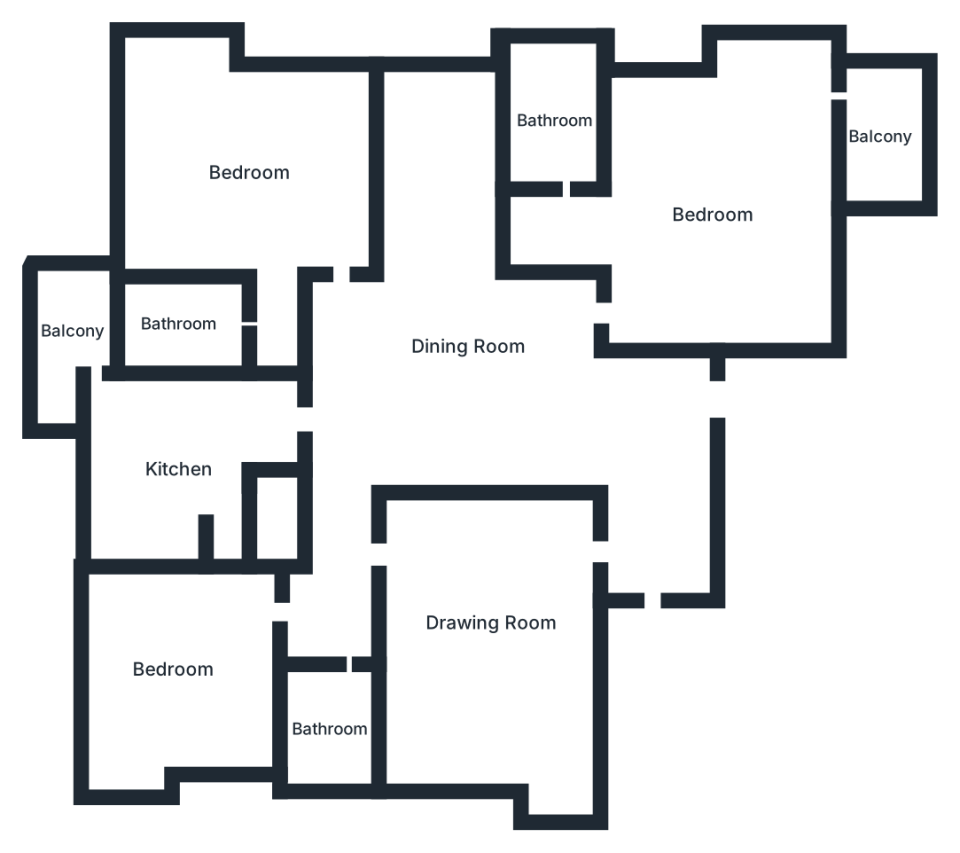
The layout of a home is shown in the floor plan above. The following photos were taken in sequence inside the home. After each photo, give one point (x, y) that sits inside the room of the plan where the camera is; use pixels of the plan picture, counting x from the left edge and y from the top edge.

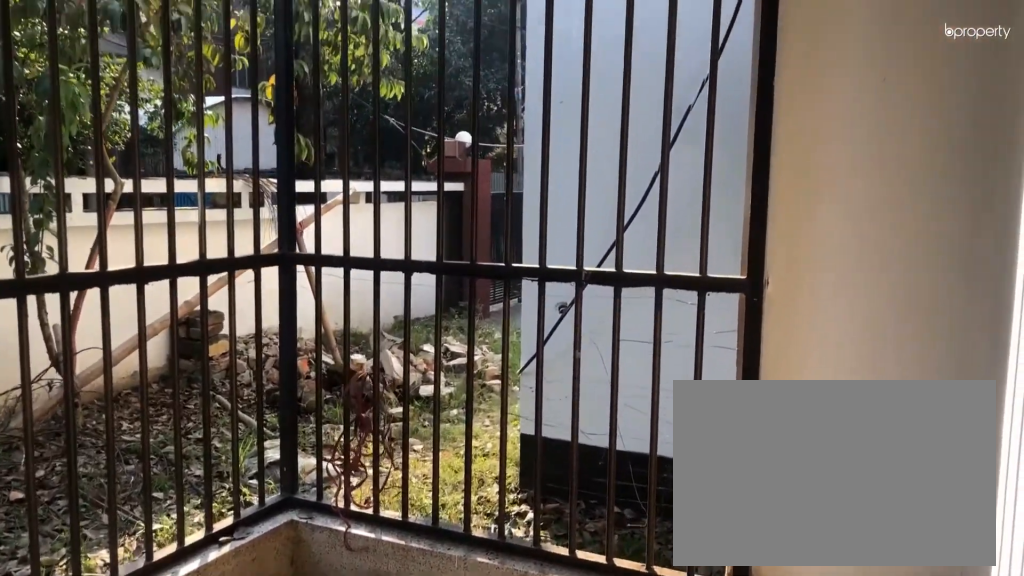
(885, 131)
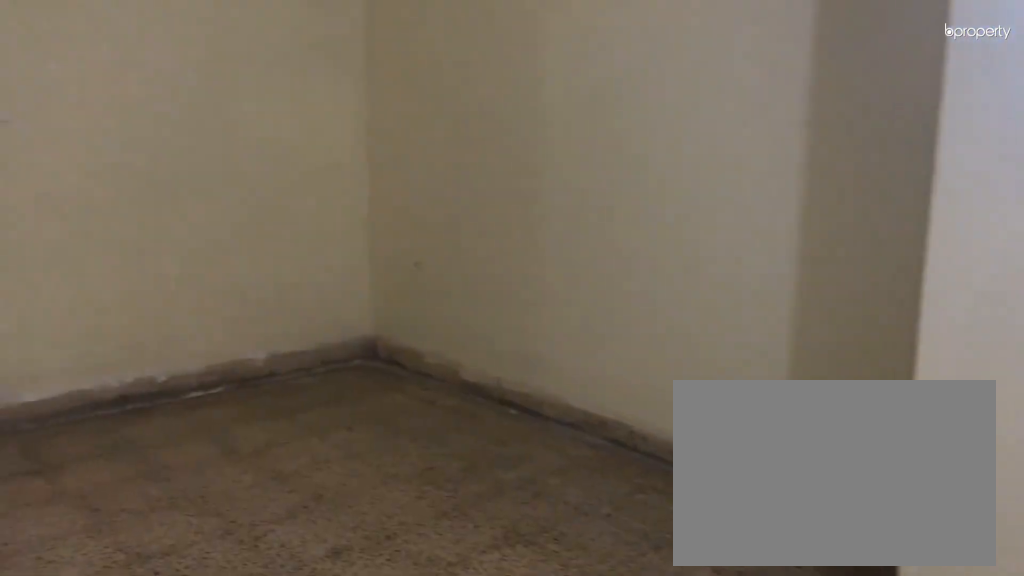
(248, 180)
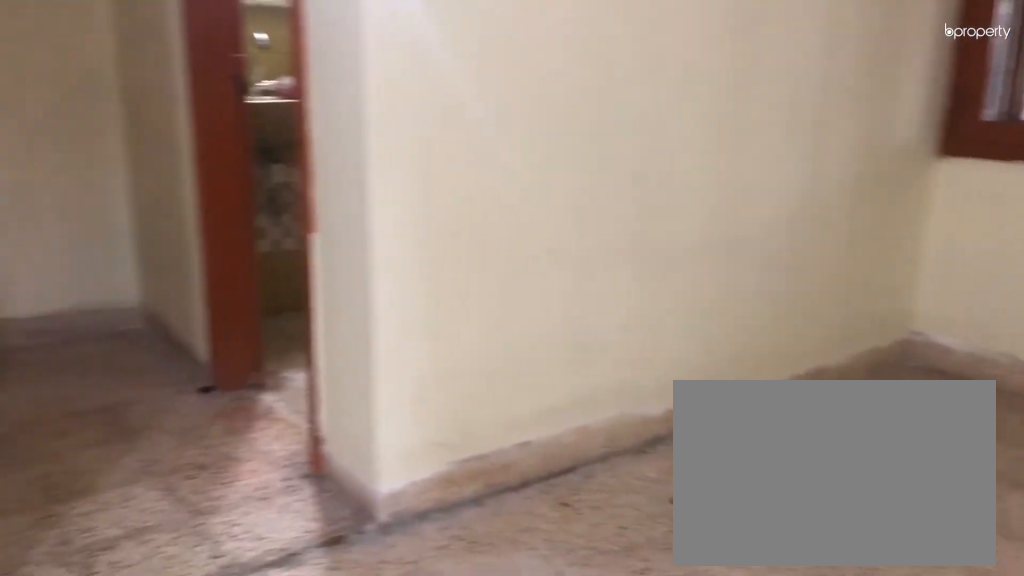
(248, 180)
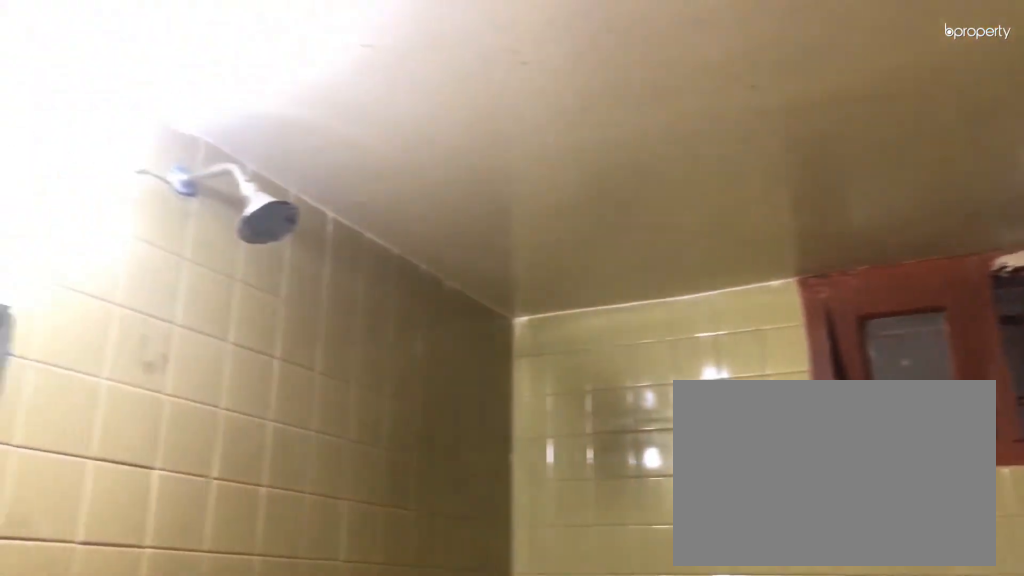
(179, 324)
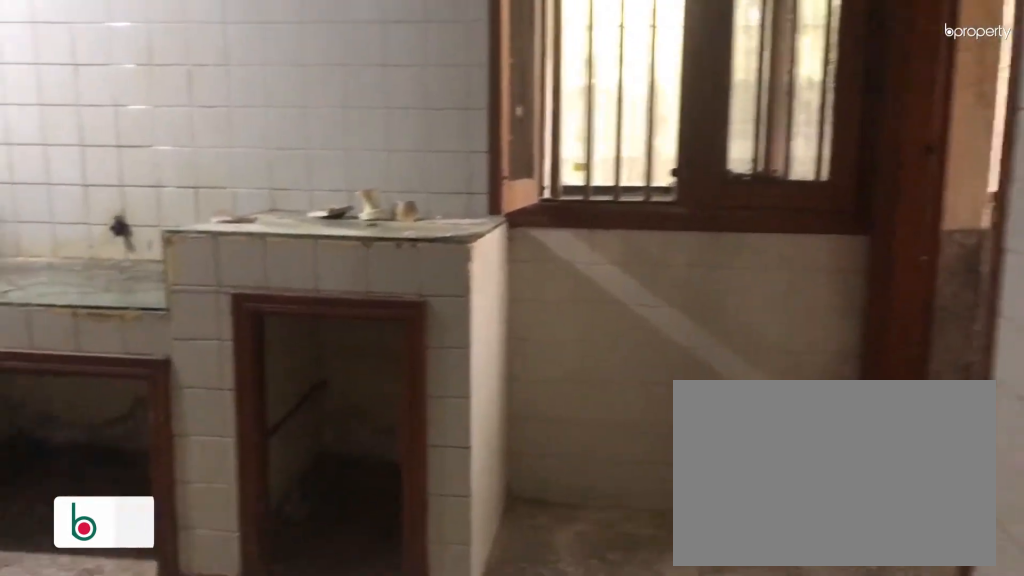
(173, 480)
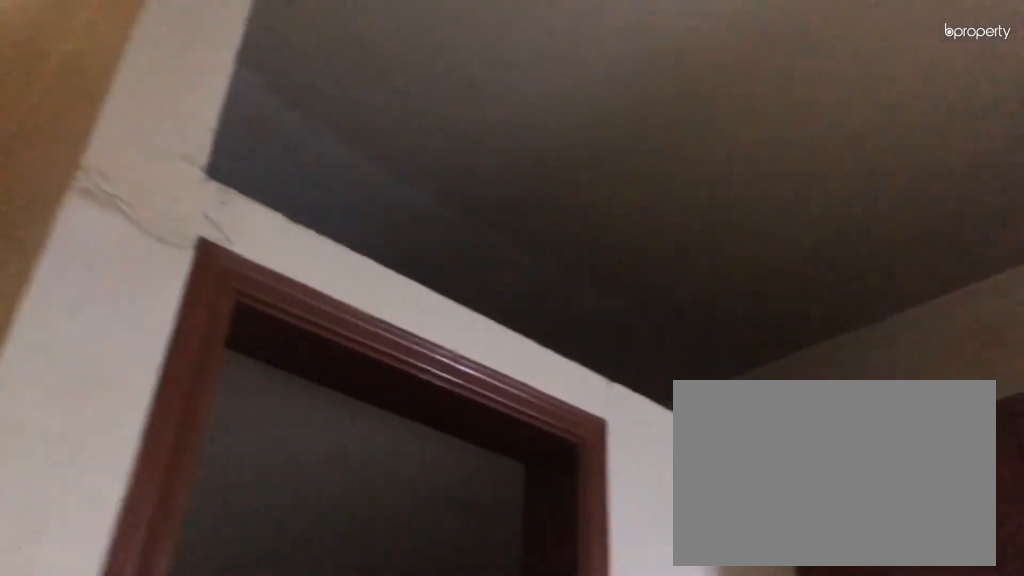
(173, 480)
